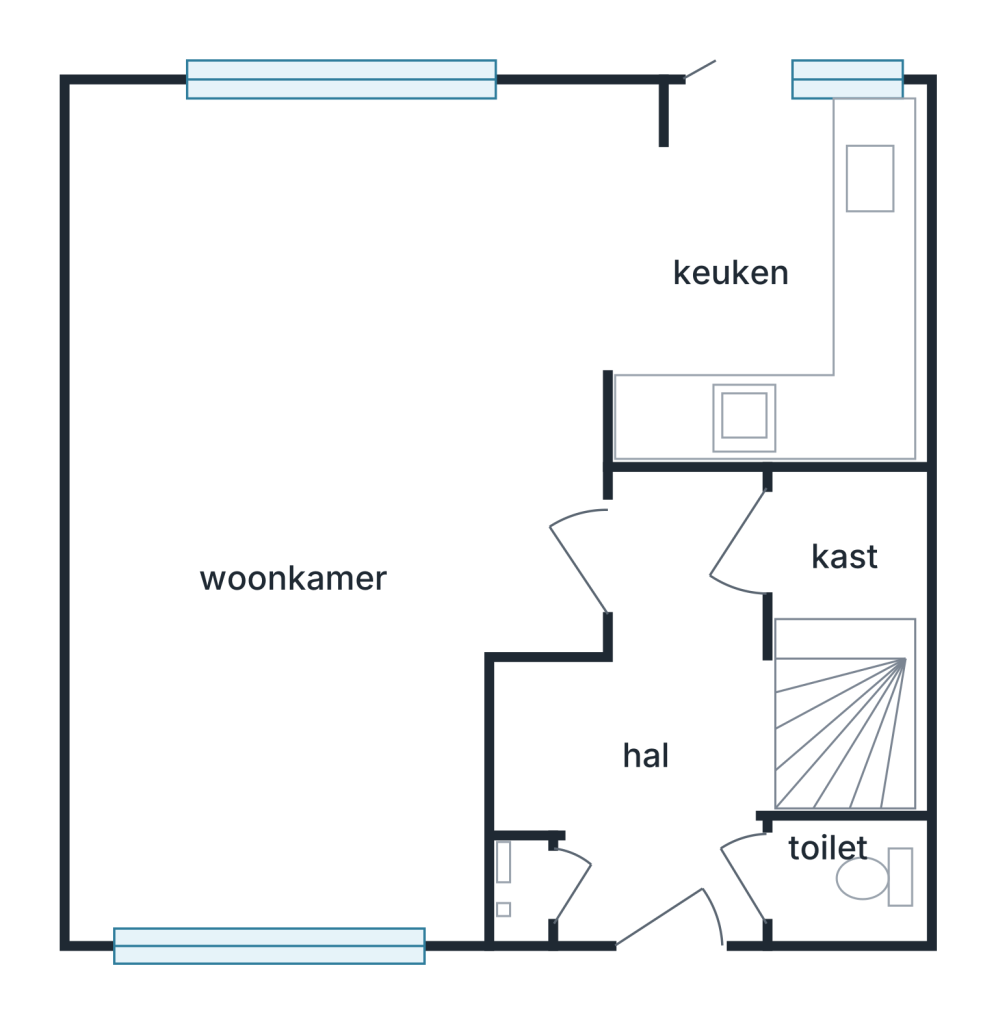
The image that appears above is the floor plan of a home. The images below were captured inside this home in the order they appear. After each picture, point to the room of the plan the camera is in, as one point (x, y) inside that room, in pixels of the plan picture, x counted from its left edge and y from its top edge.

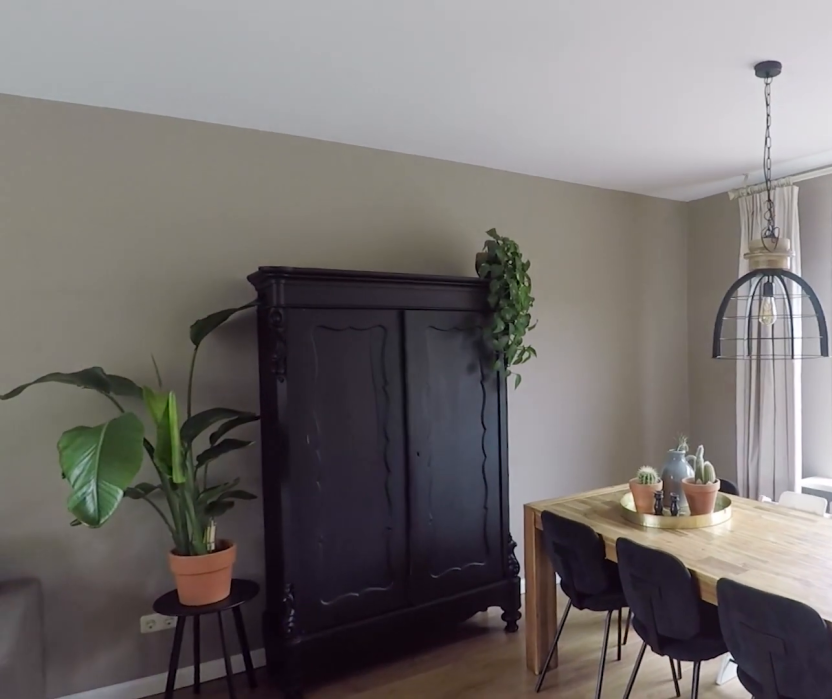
(231, 414)
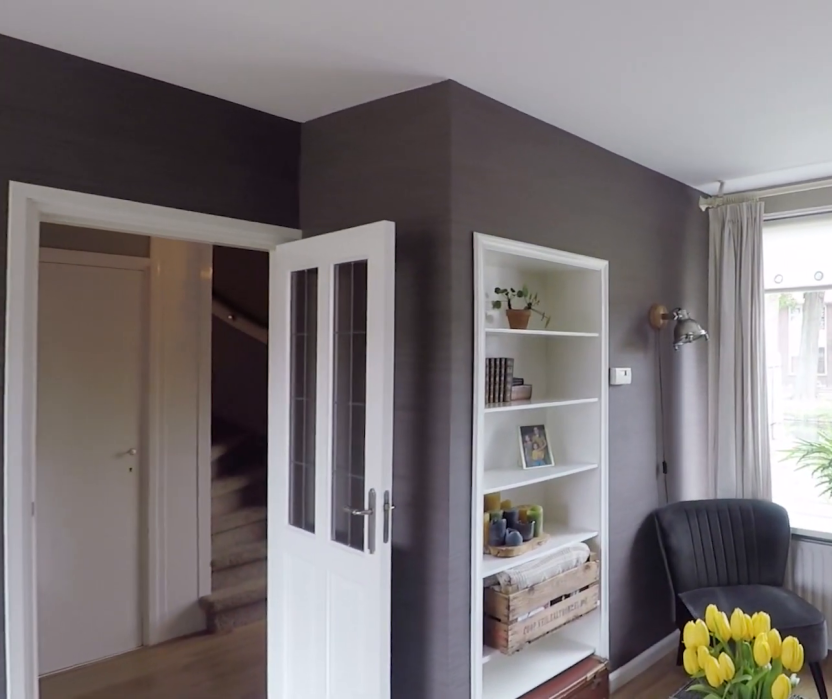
(231, 414)
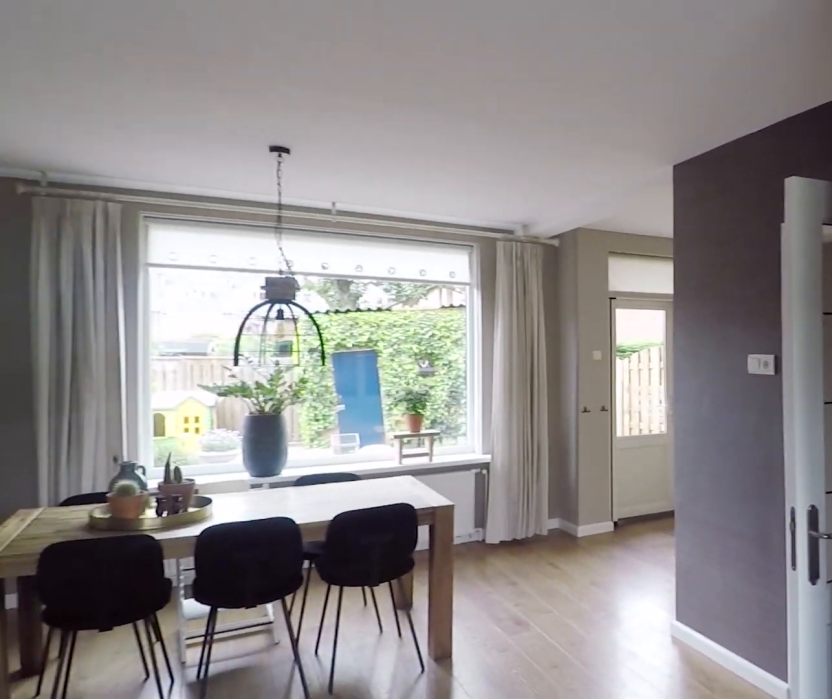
(231, 414)
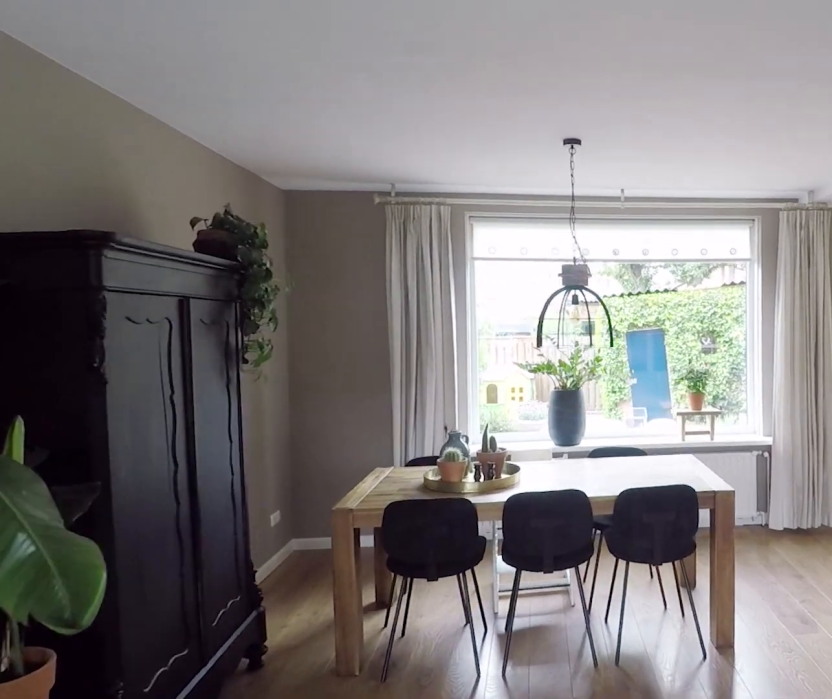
(231, 414)
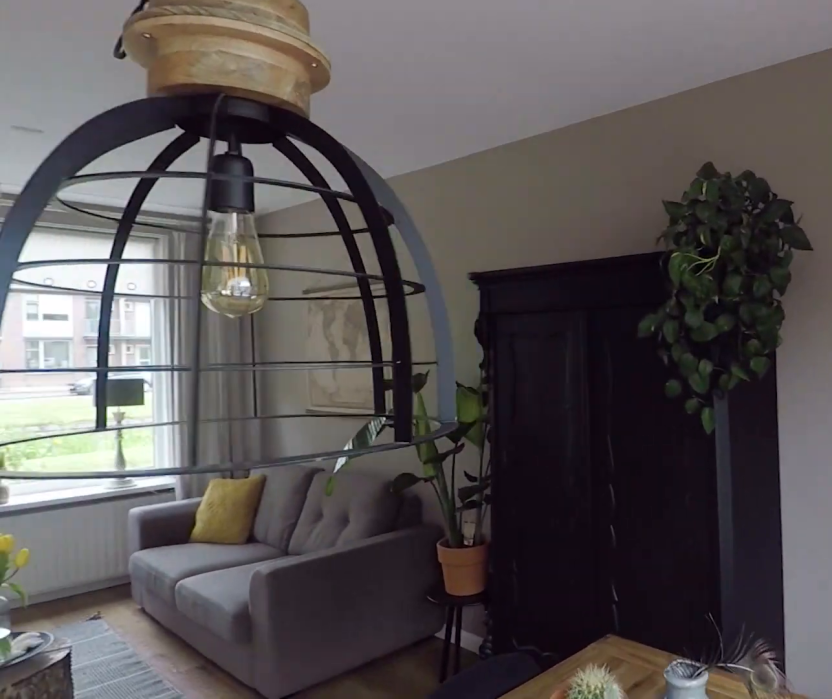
(231, 414)
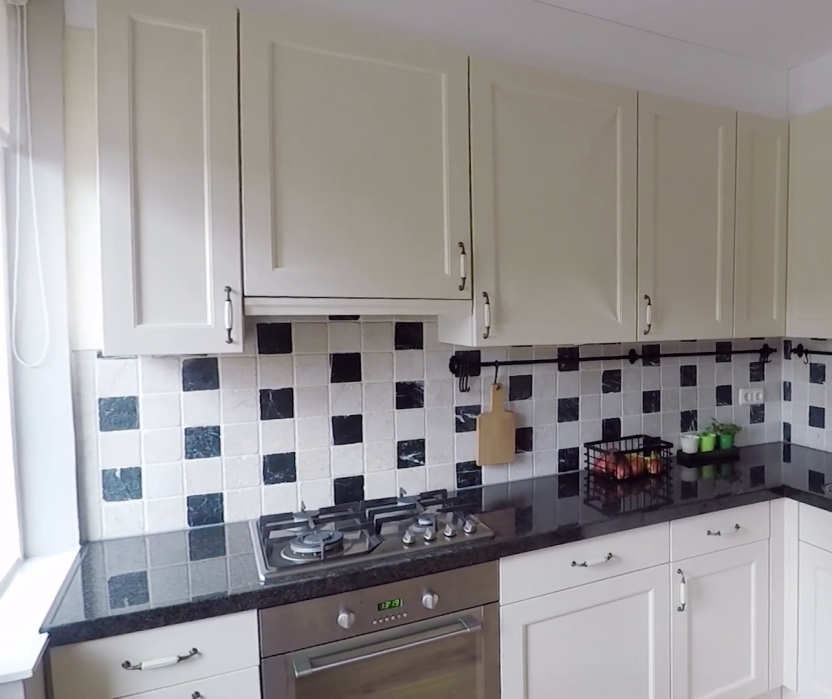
(757, 280)
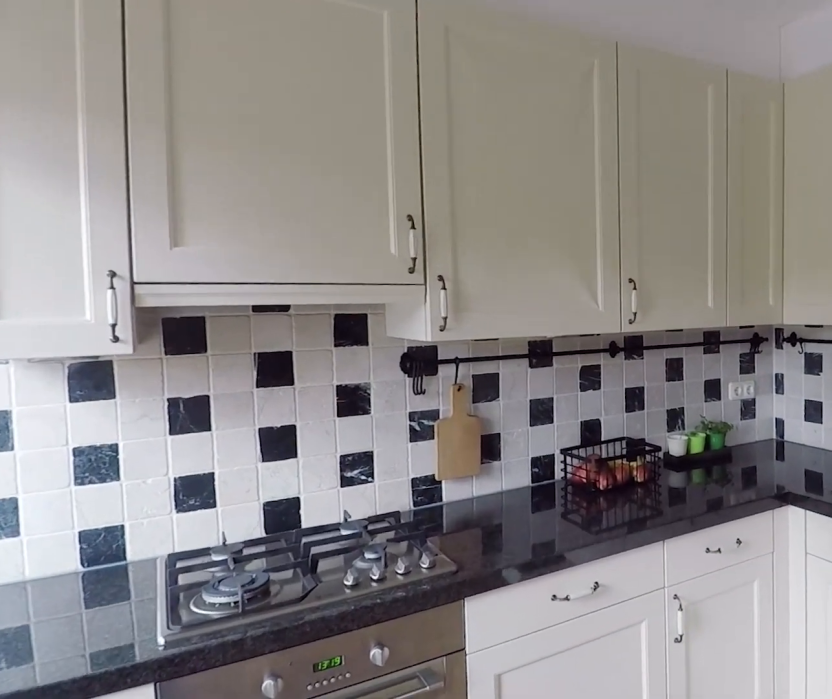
(757, 280)
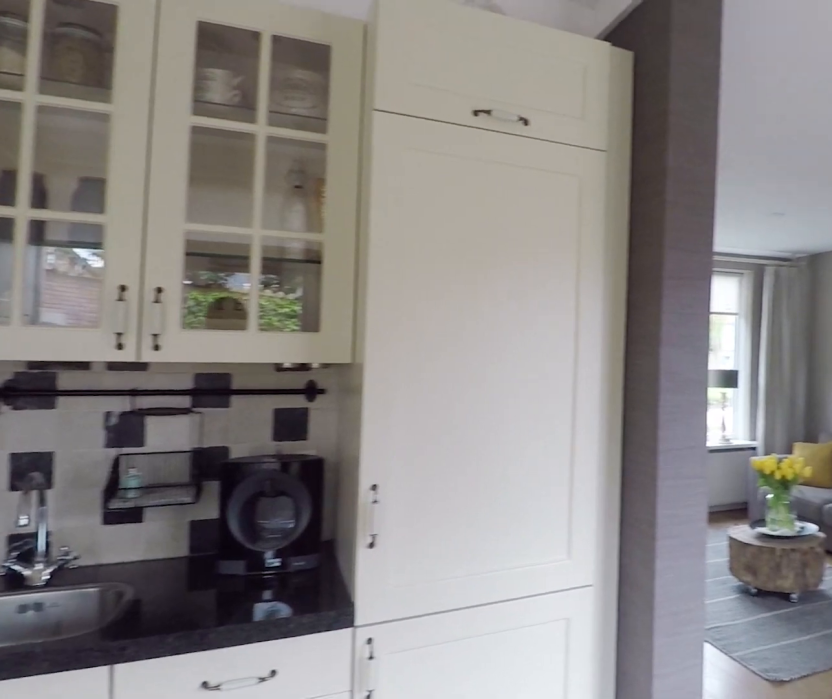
(757, 280)
